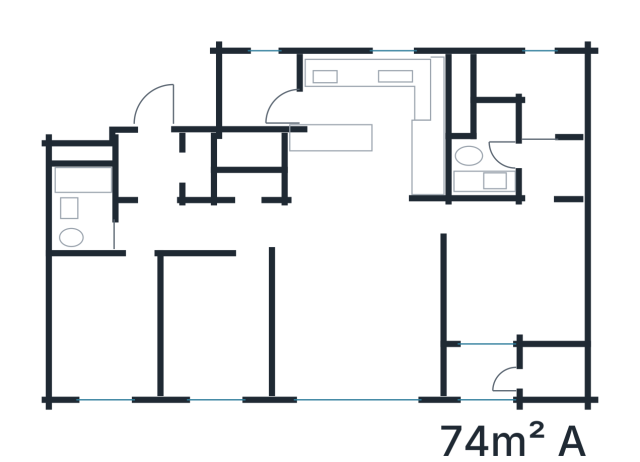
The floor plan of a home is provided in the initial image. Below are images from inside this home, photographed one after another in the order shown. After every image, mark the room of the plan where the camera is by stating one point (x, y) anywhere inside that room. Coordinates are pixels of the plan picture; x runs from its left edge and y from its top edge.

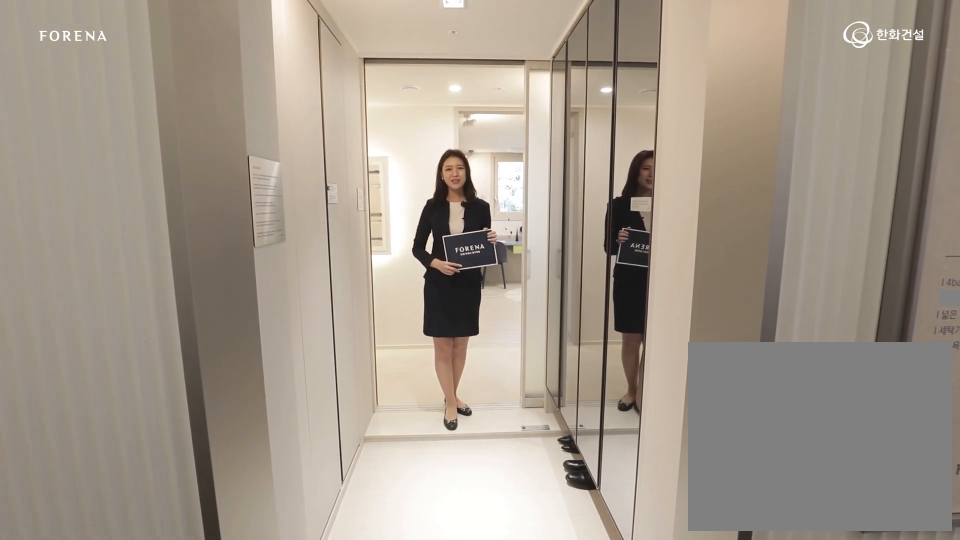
(156, 164)
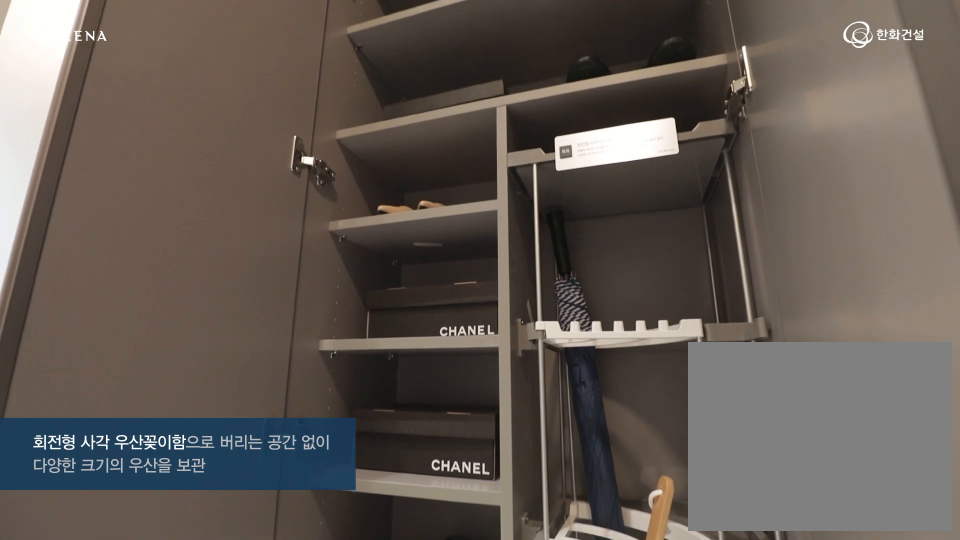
(156, 164)
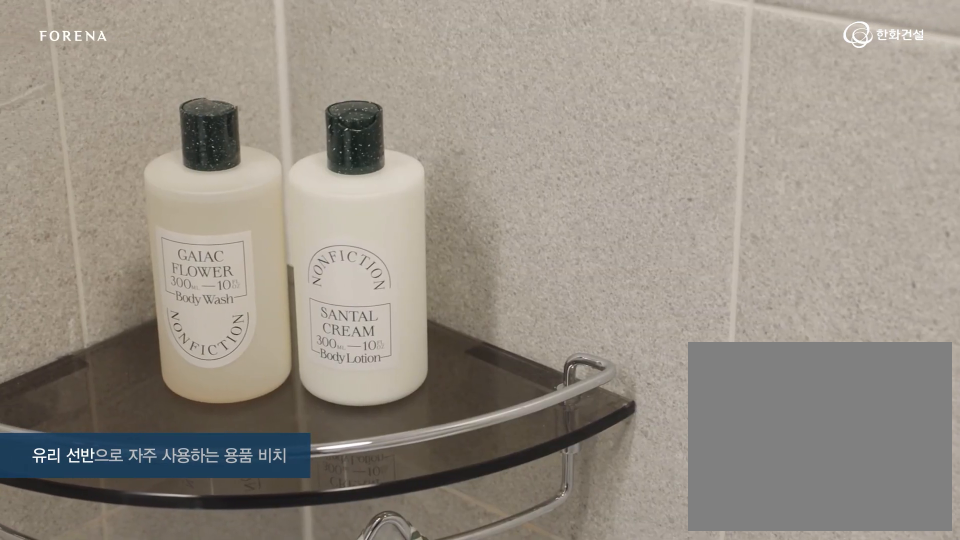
(107, 231)
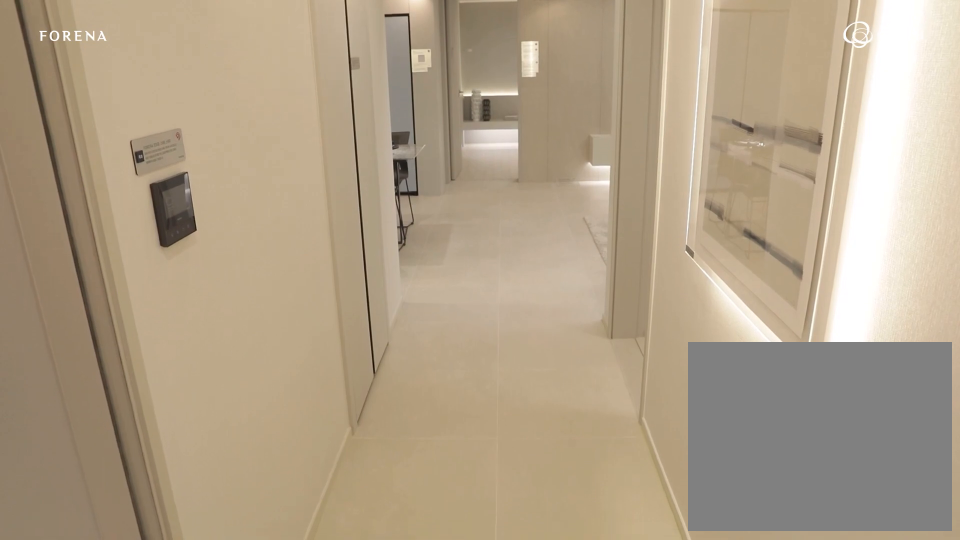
(228, 227)
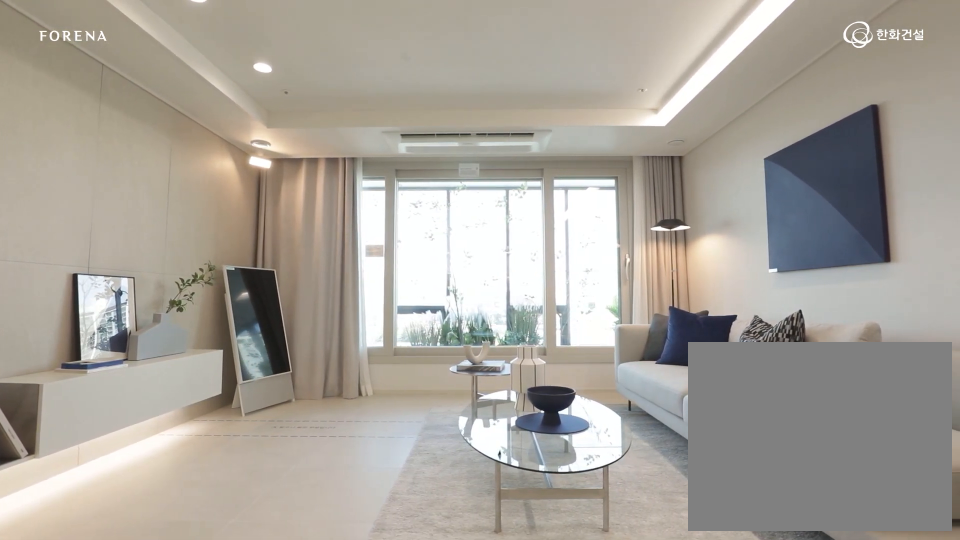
(363, 308)
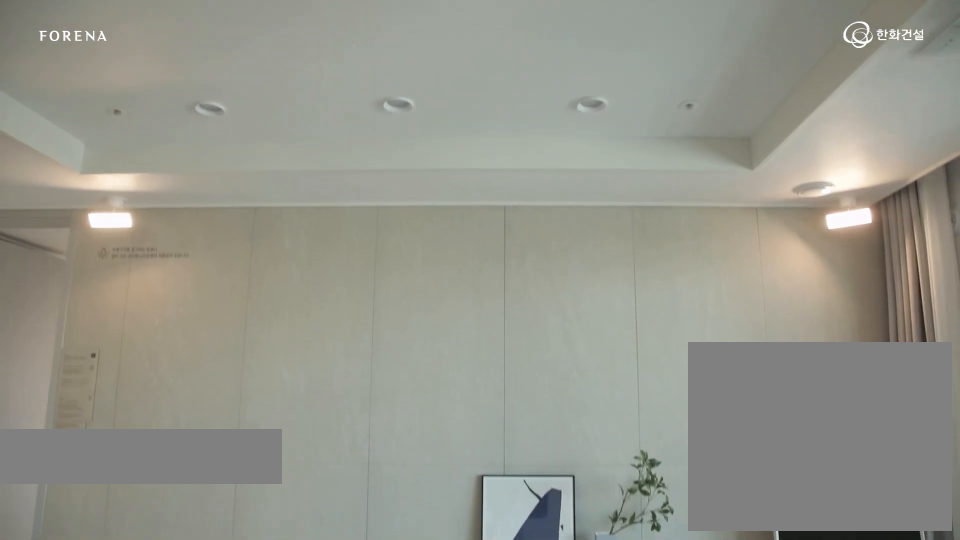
(363, 308)
